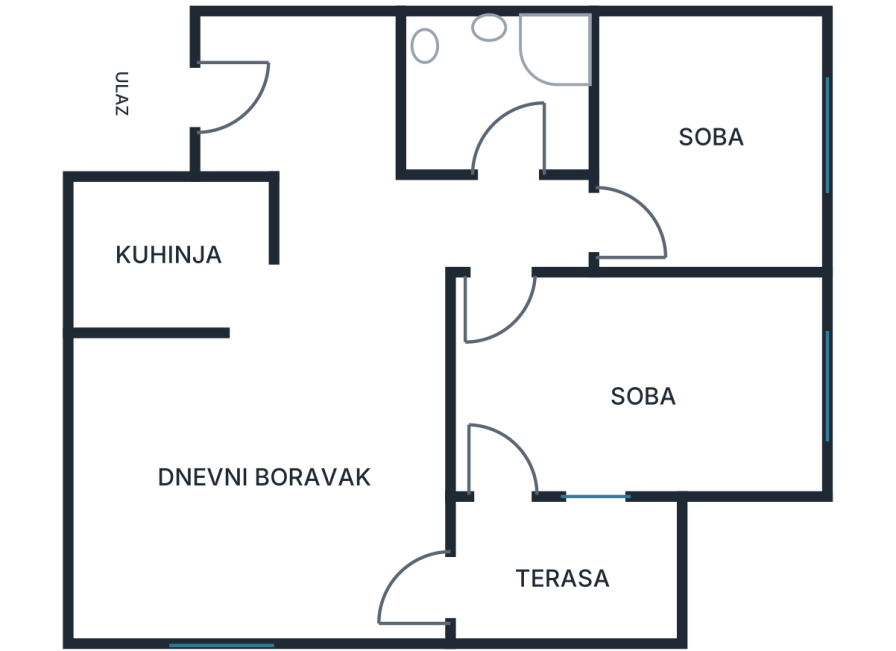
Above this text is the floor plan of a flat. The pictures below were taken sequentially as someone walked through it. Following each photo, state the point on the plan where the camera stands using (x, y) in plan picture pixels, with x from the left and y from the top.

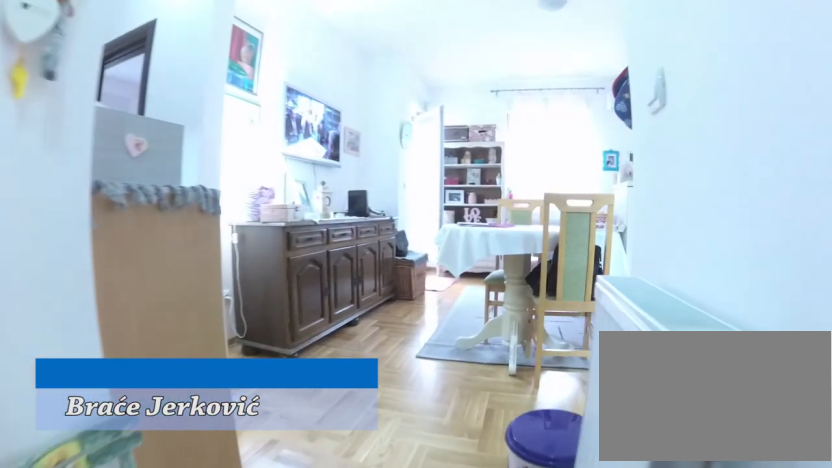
(324, 127)
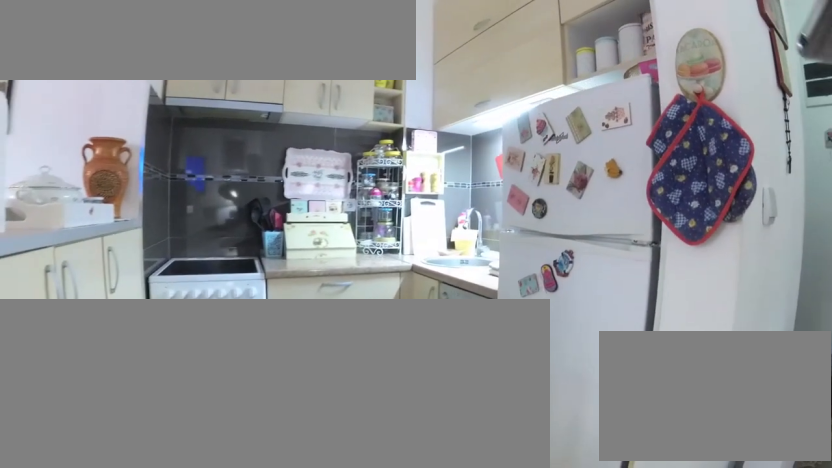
(272, 269)
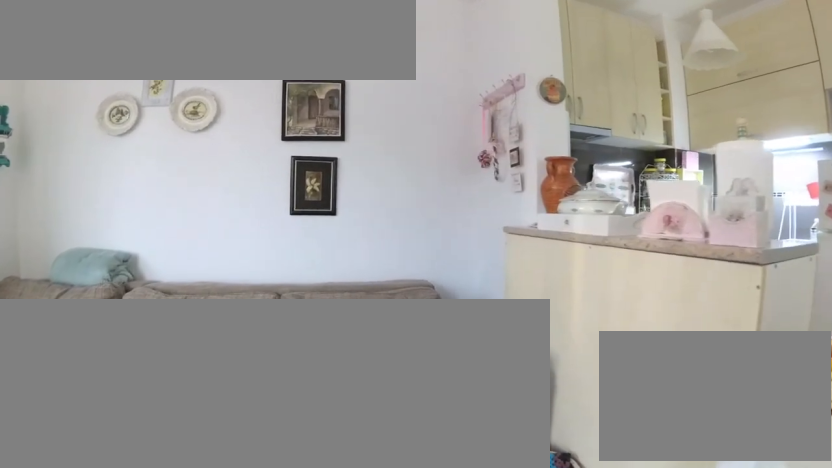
(257, 467)
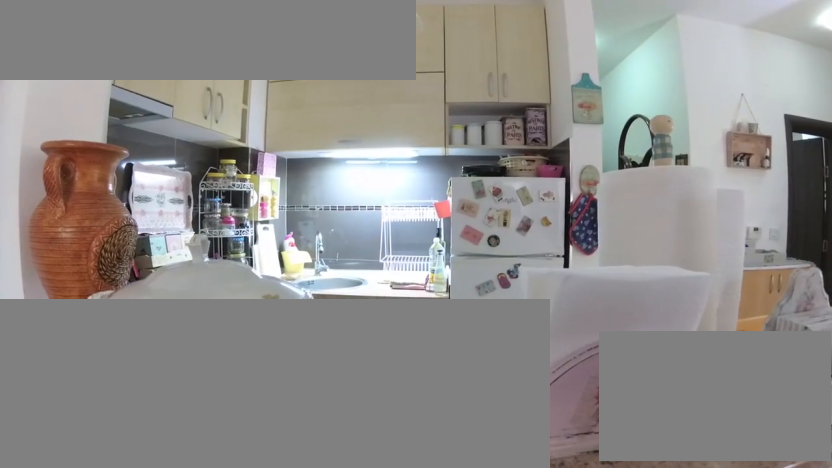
(159, 451)
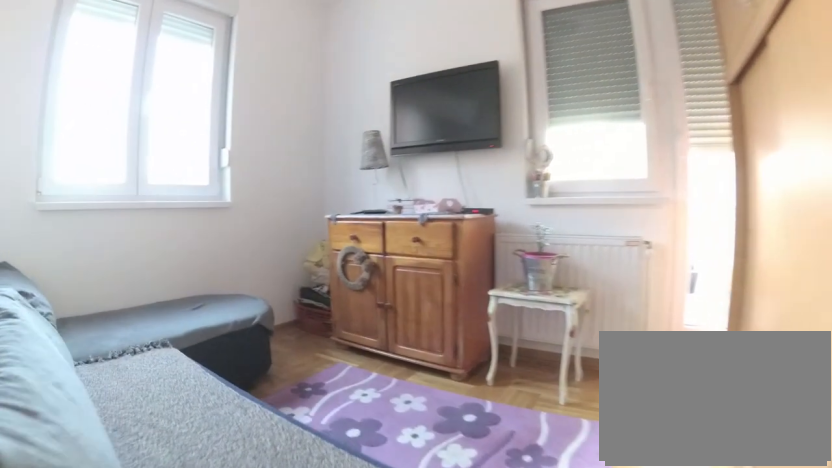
(491, 290)
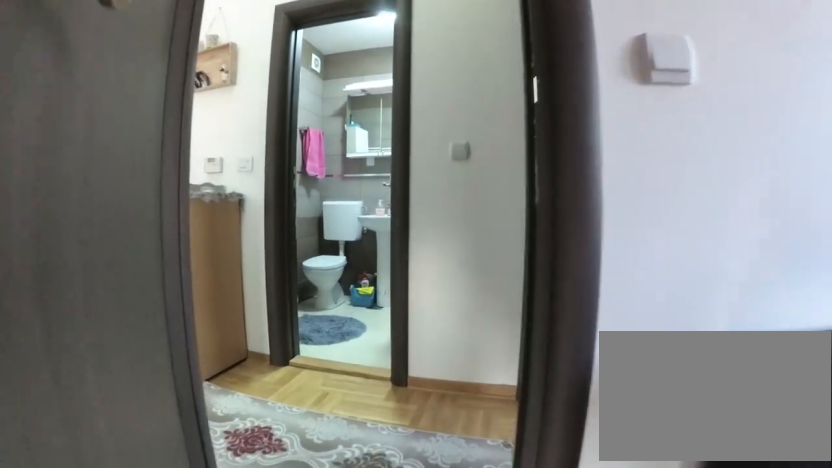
(546, 341)
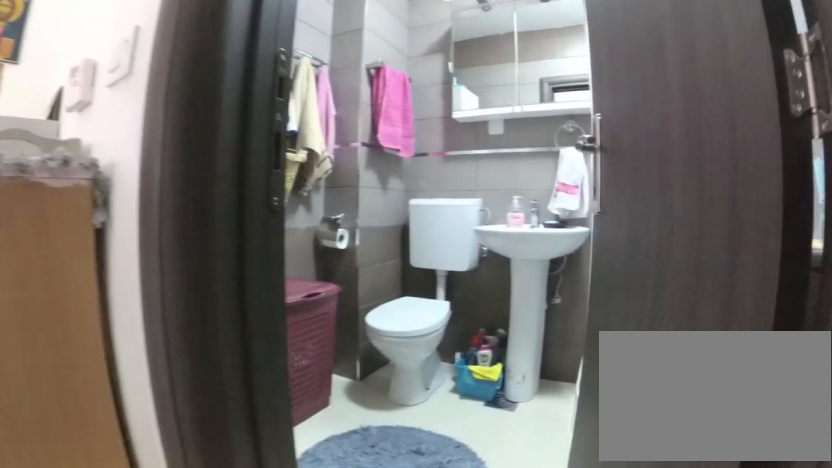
(543, 233)
